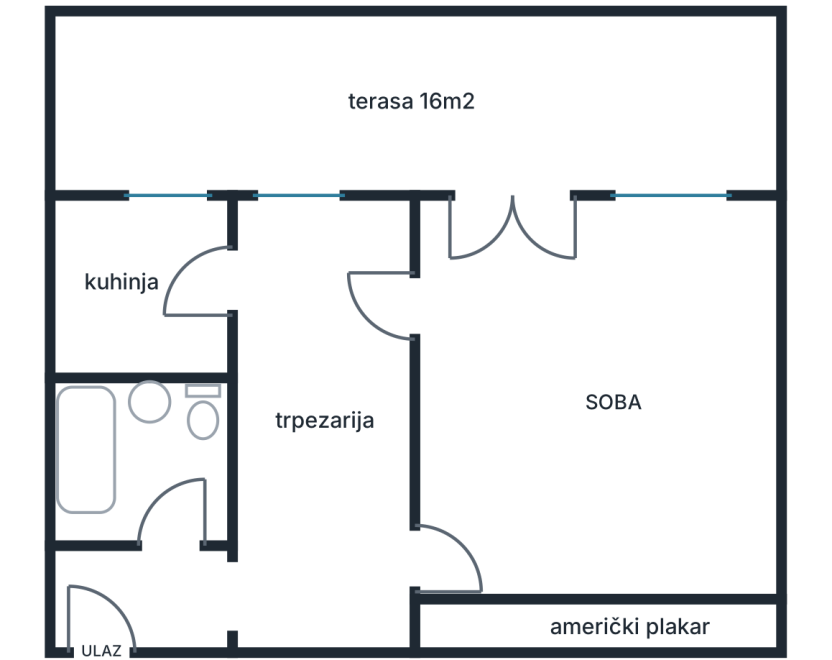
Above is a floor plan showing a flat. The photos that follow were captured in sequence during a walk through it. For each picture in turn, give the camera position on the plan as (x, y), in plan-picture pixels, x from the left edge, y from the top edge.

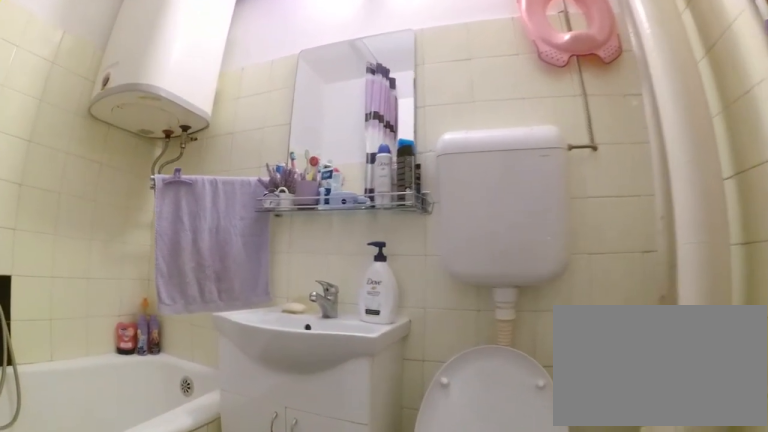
(194, 514)
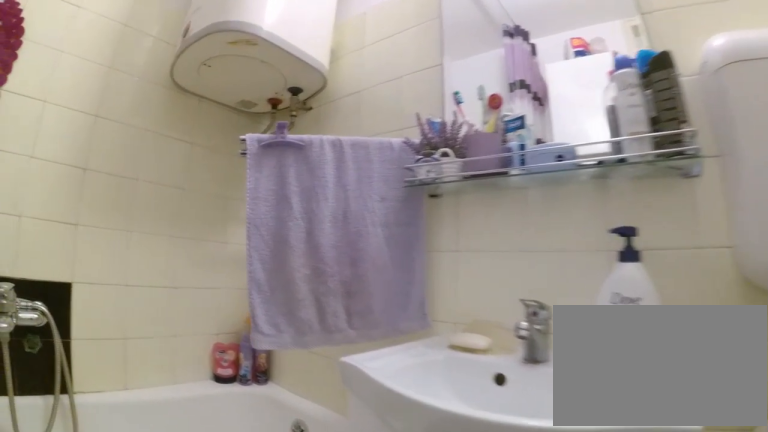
(206, 484)
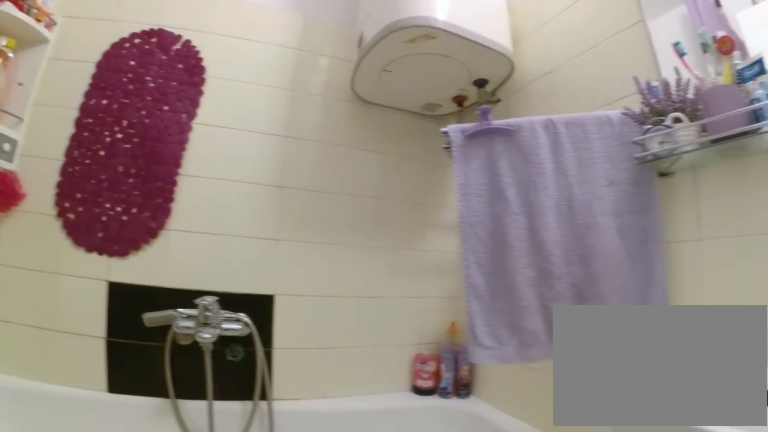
(214, 467)
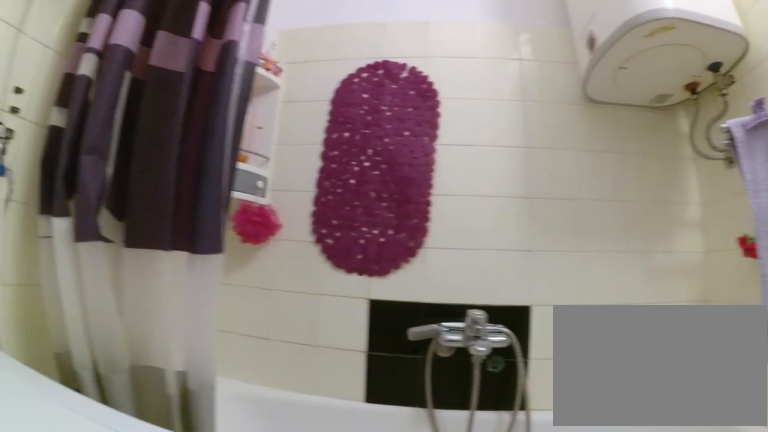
(213, 463)
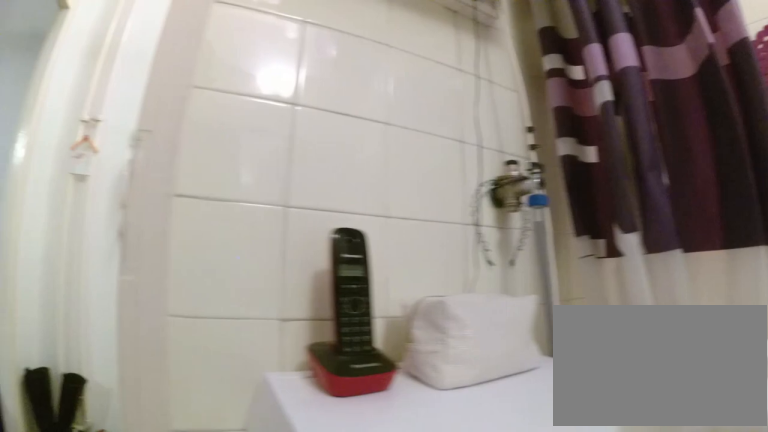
(201, 457)
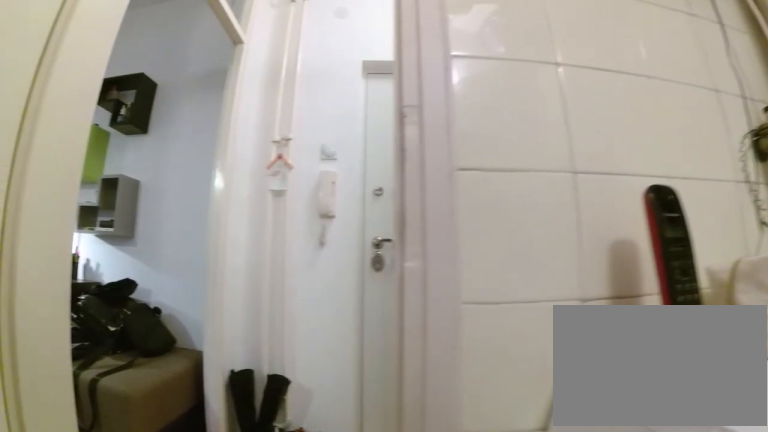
(189, 461)
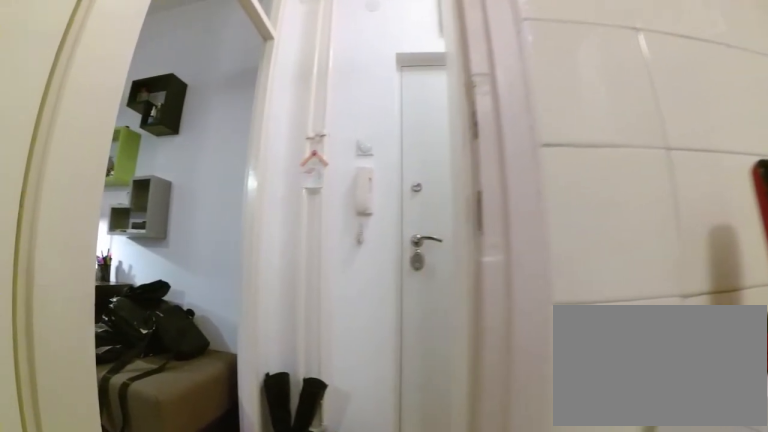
(186, 464)
